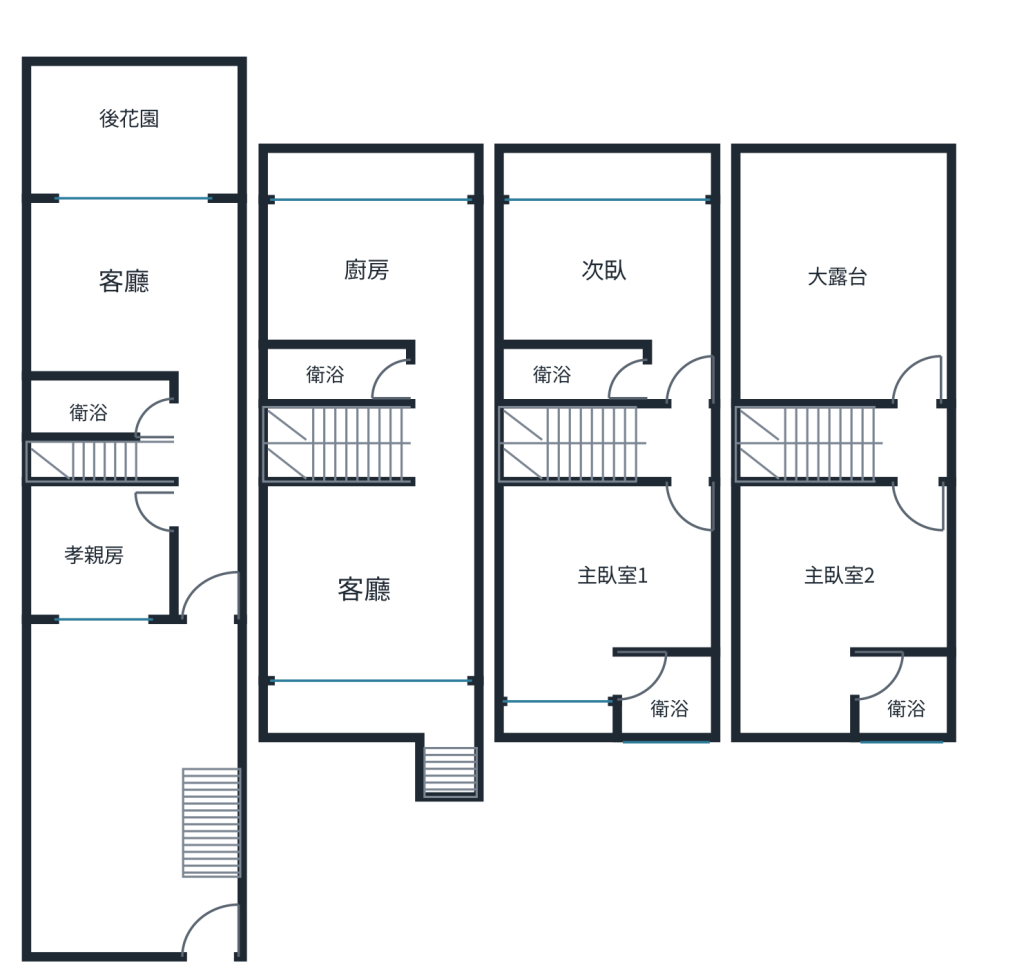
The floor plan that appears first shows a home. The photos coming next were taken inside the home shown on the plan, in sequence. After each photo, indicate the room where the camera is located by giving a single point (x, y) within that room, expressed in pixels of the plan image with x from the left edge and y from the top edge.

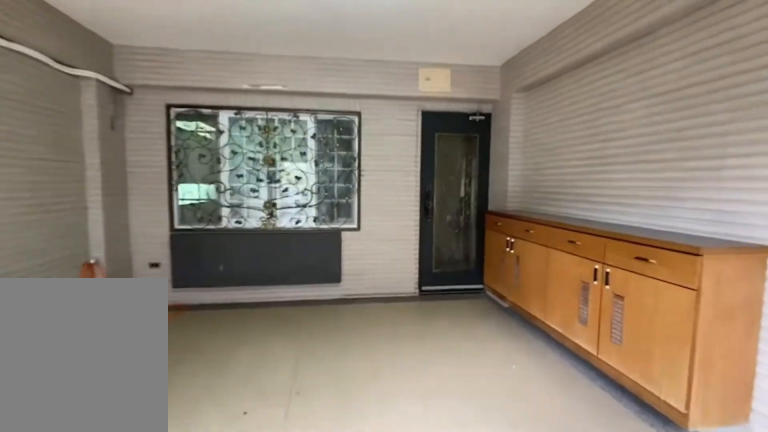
(109, 871)
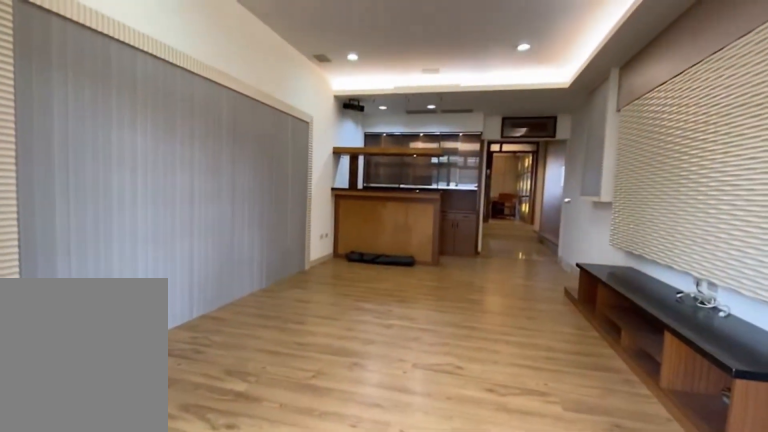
(412, 579)
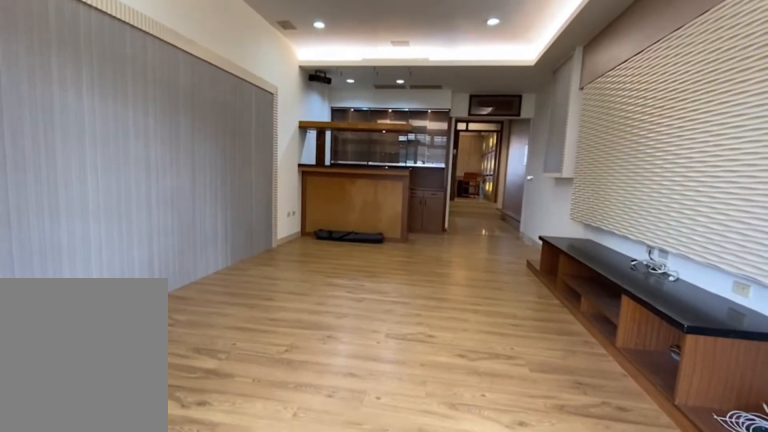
(413, 579)
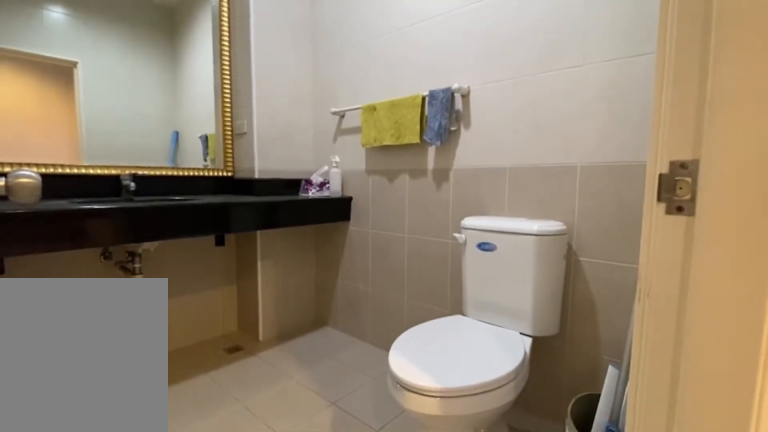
(341, 374)
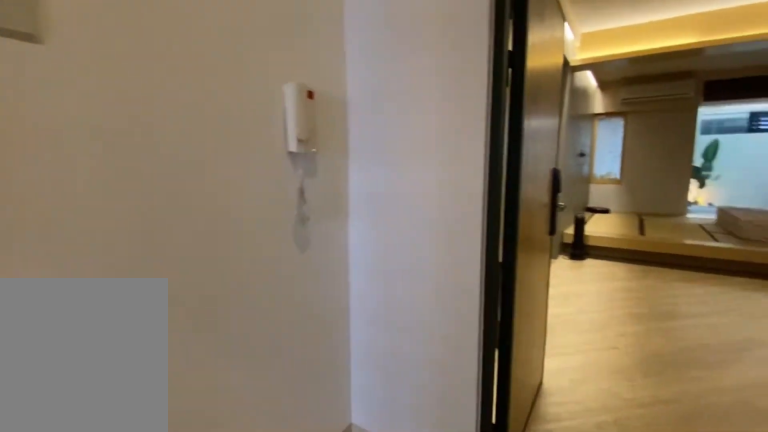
(573, 444)
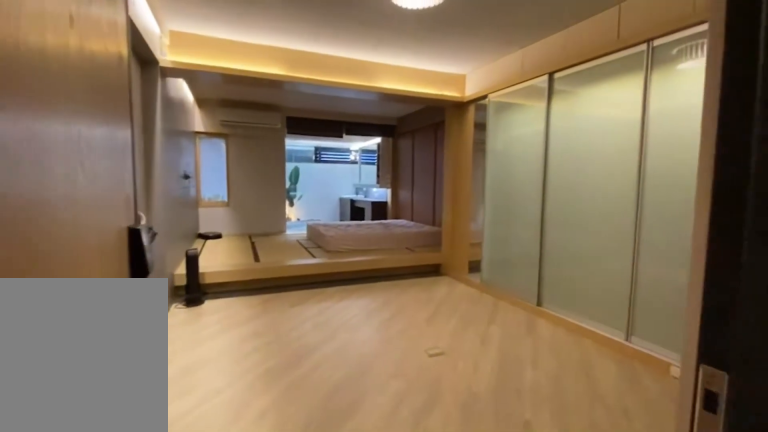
(596, 579)
